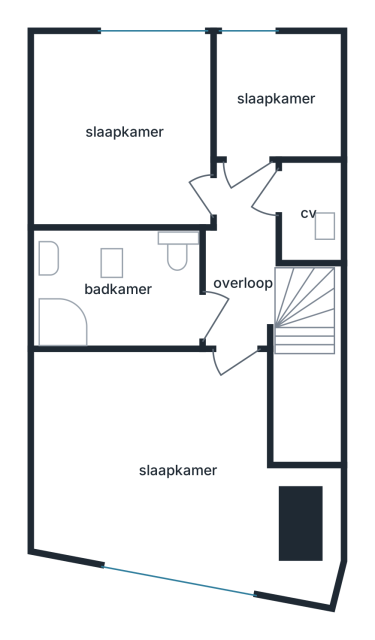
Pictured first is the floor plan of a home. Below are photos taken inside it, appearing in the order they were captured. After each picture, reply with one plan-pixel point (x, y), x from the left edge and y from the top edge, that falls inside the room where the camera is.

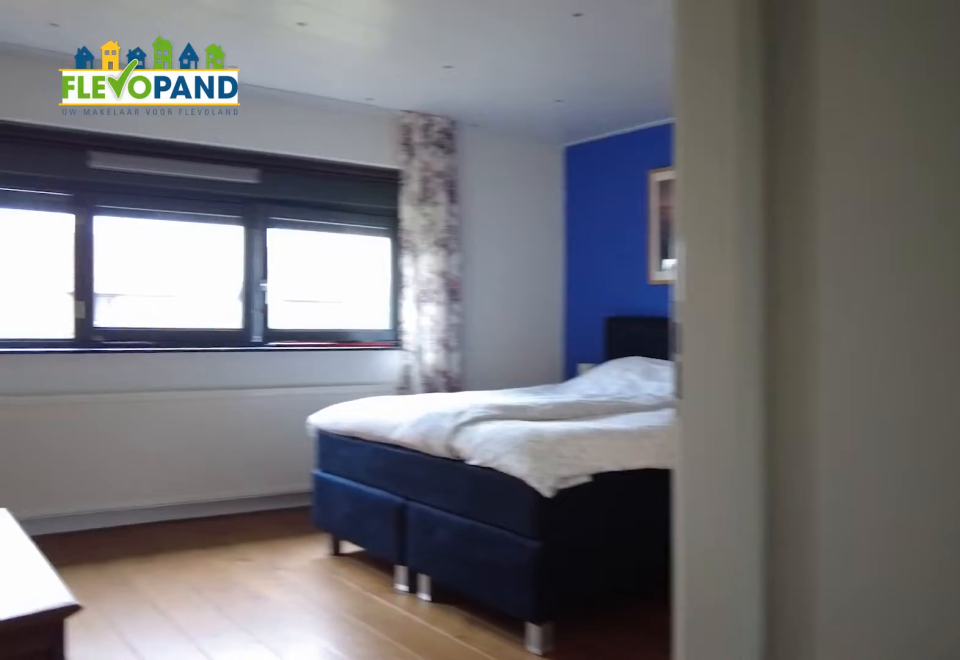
(242, 256)
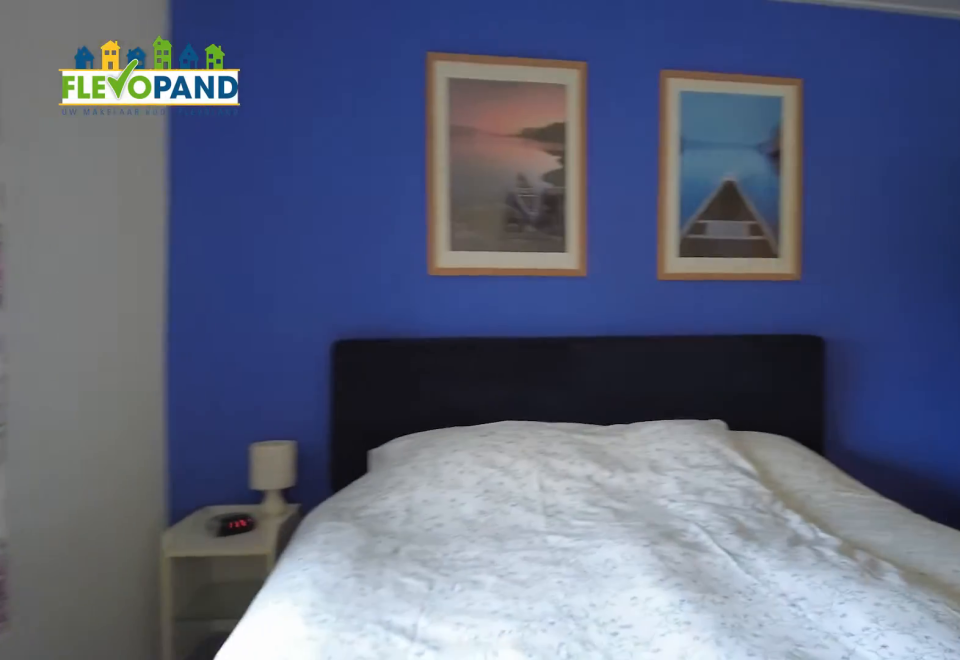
(172, 494)
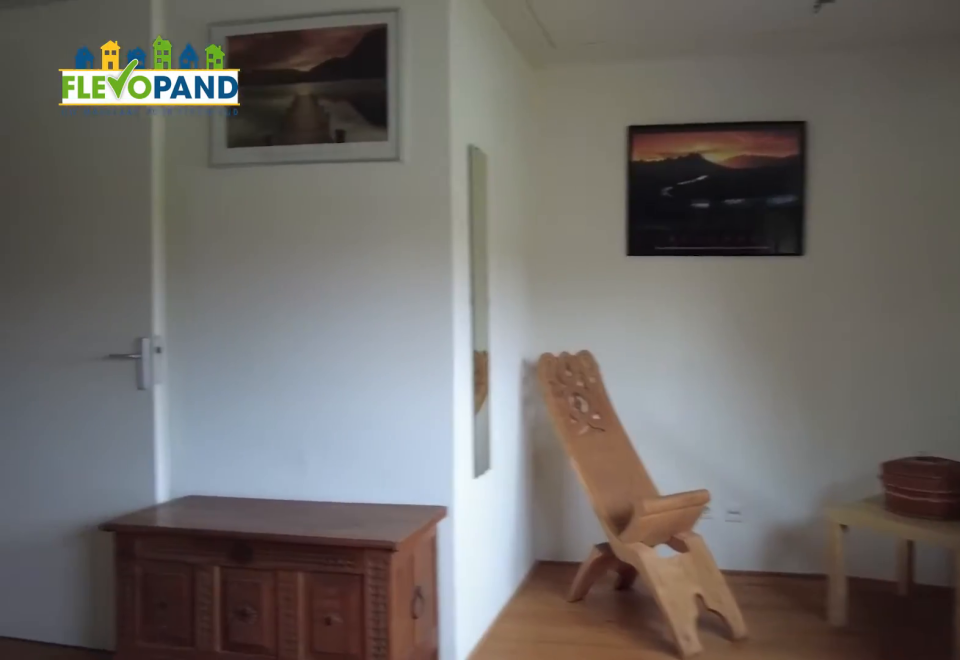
(172, 494)
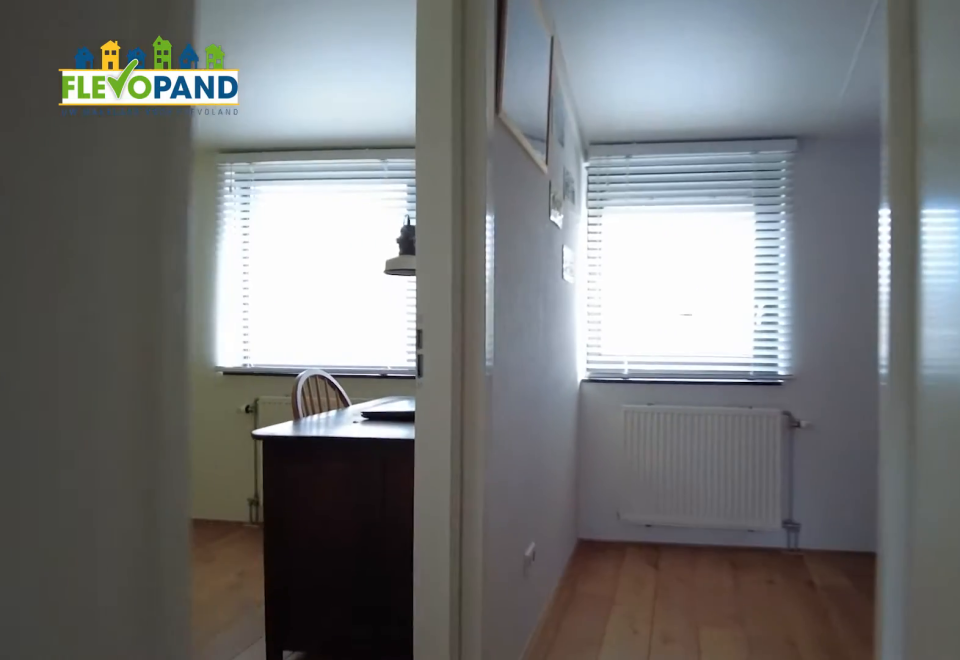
(241, 257)
